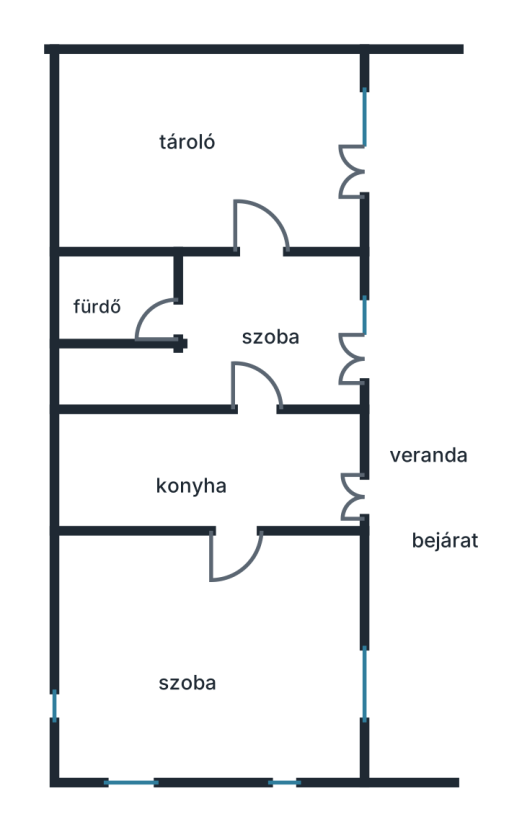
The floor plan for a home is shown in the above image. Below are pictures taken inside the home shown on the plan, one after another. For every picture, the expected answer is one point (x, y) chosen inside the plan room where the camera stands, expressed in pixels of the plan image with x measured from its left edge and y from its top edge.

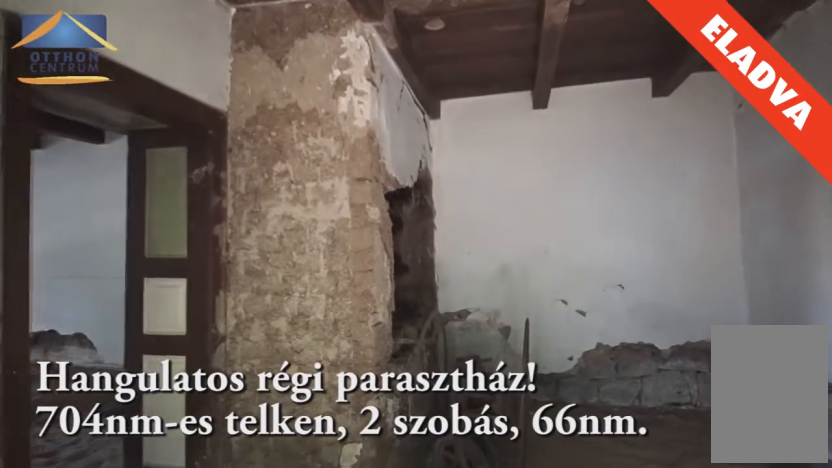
(246, 487)
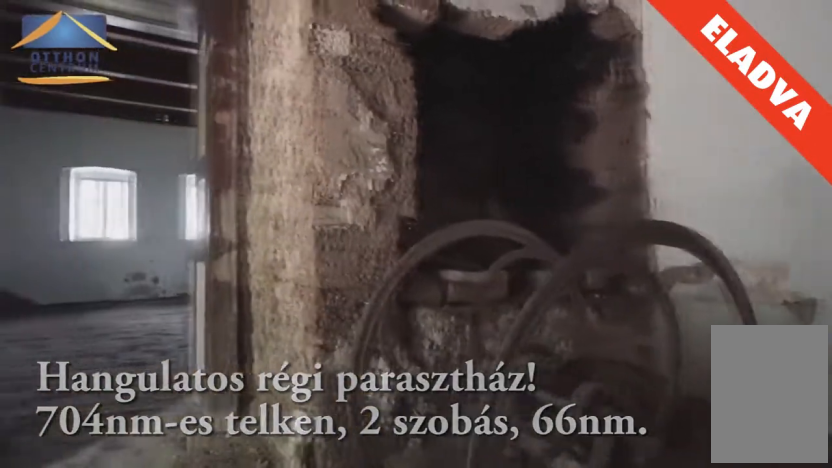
(228, 500)
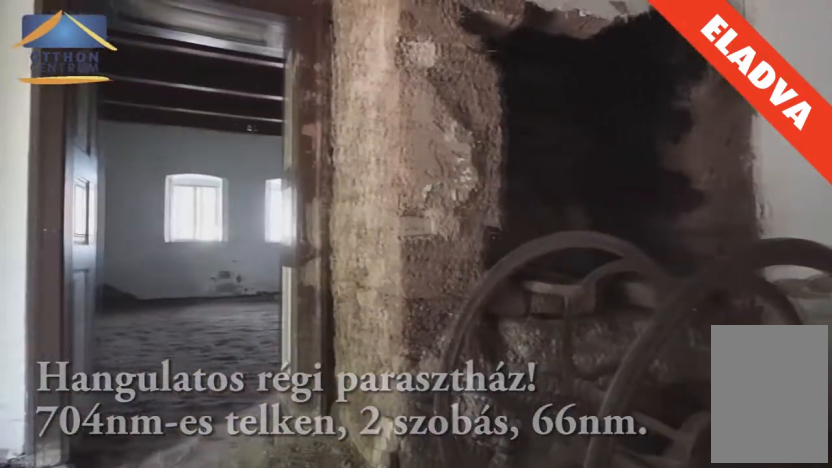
(226, 501)
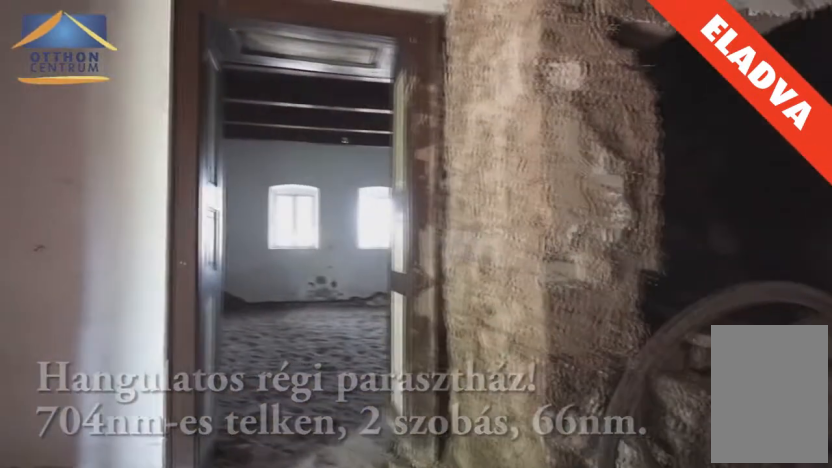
(226, 516)
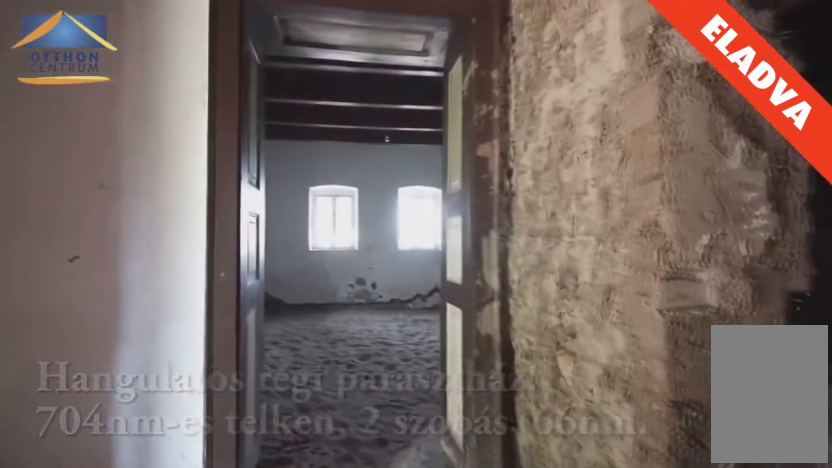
(227, 518)
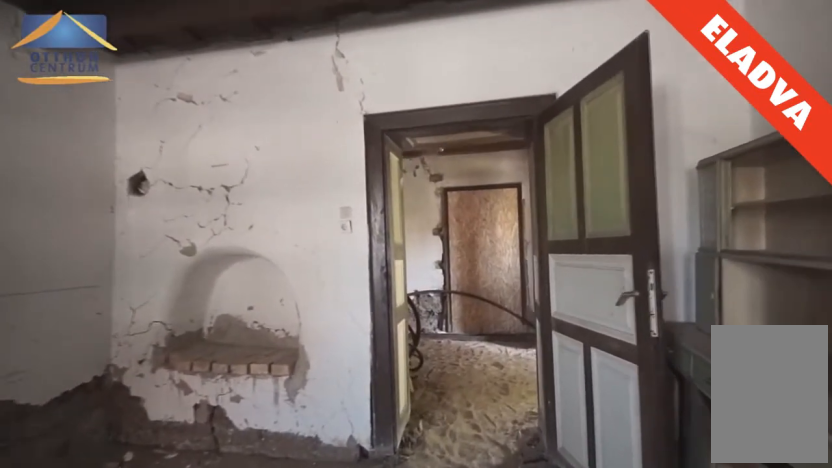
(234, 695)
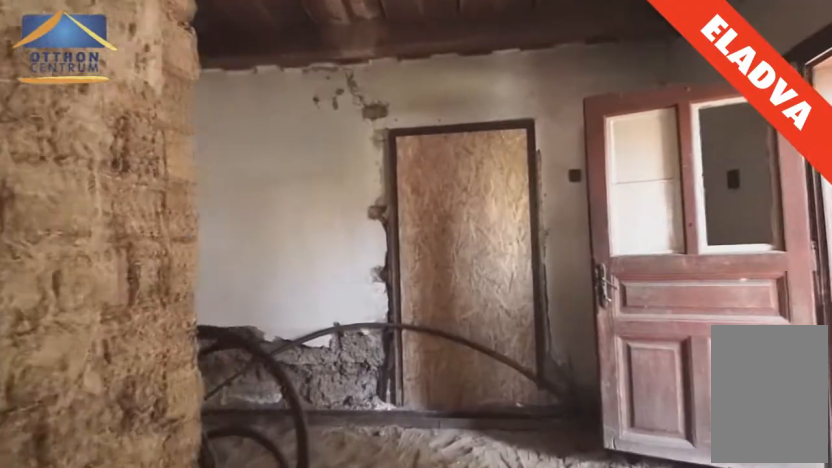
(227, 511)
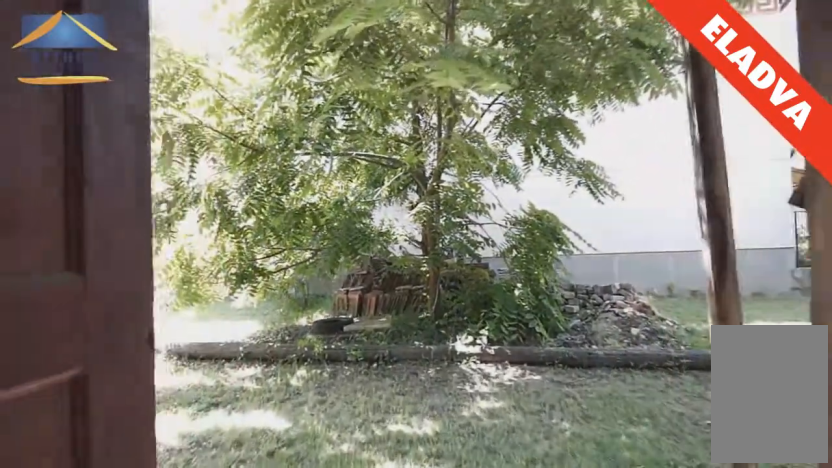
(346, 471)
